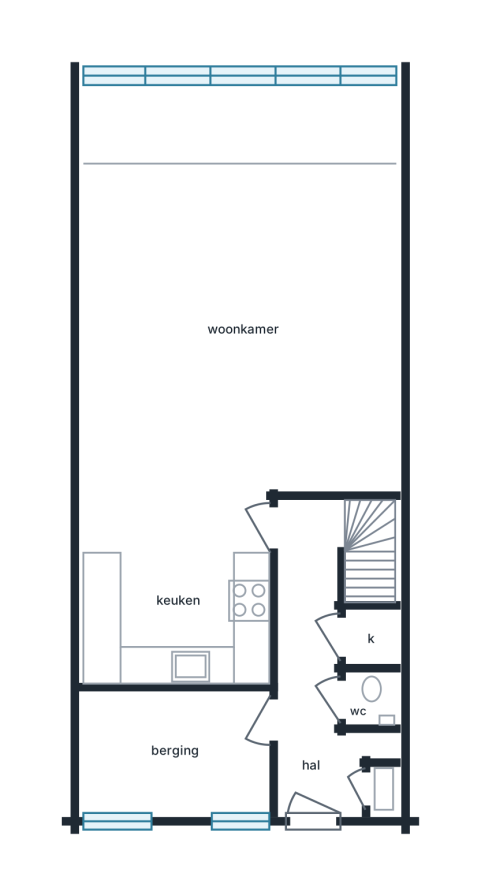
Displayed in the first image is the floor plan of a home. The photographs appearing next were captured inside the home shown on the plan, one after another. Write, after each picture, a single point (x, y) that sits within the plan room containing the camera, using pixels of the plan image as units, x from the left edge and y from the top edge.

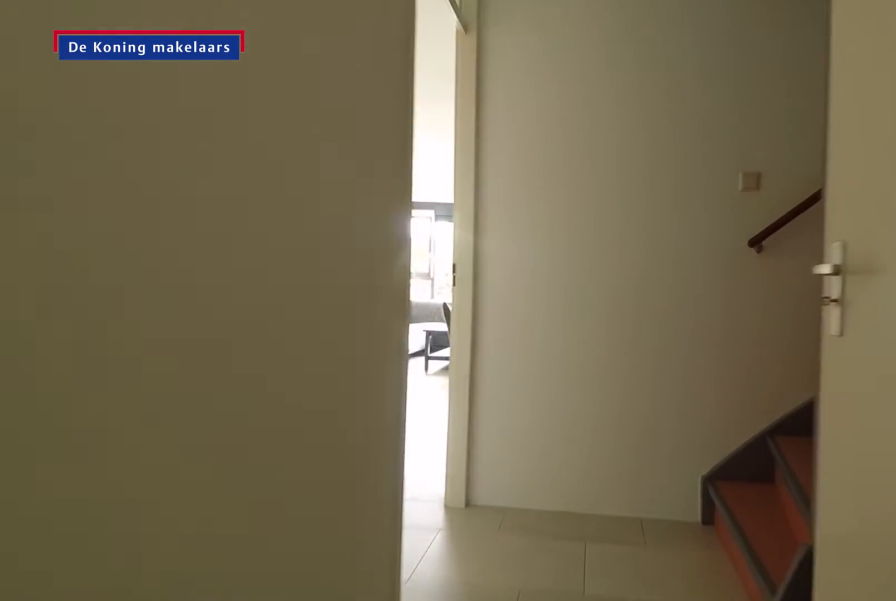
(315, 670)
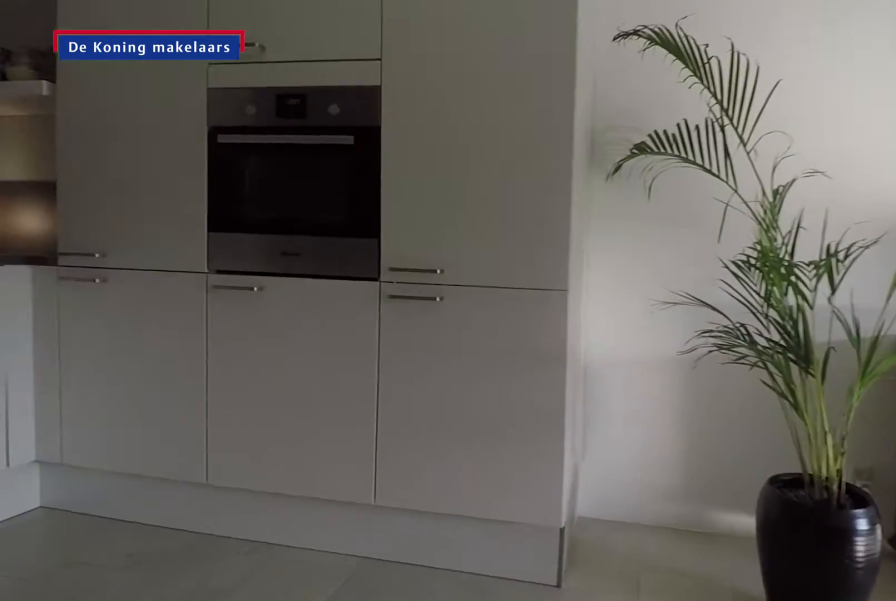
(176, 590)
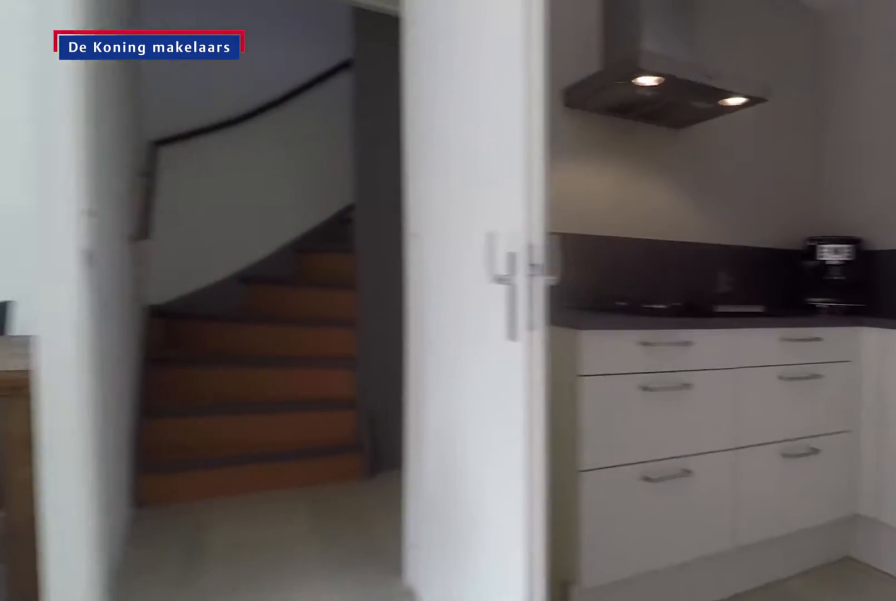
(176, 590)
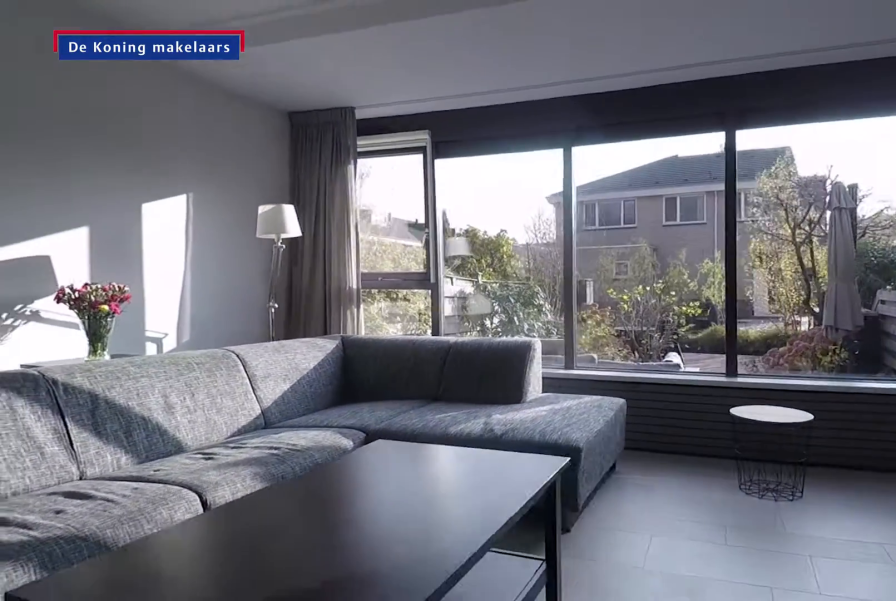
(264, 244)
